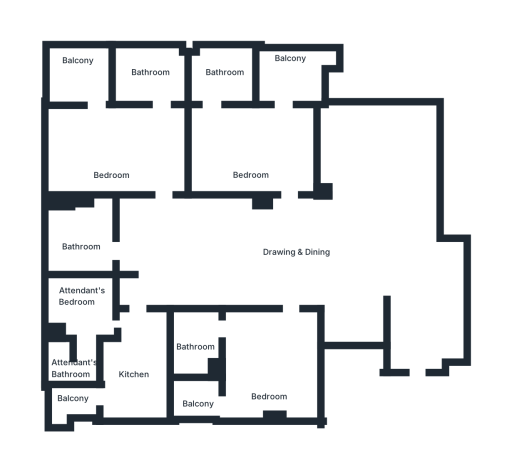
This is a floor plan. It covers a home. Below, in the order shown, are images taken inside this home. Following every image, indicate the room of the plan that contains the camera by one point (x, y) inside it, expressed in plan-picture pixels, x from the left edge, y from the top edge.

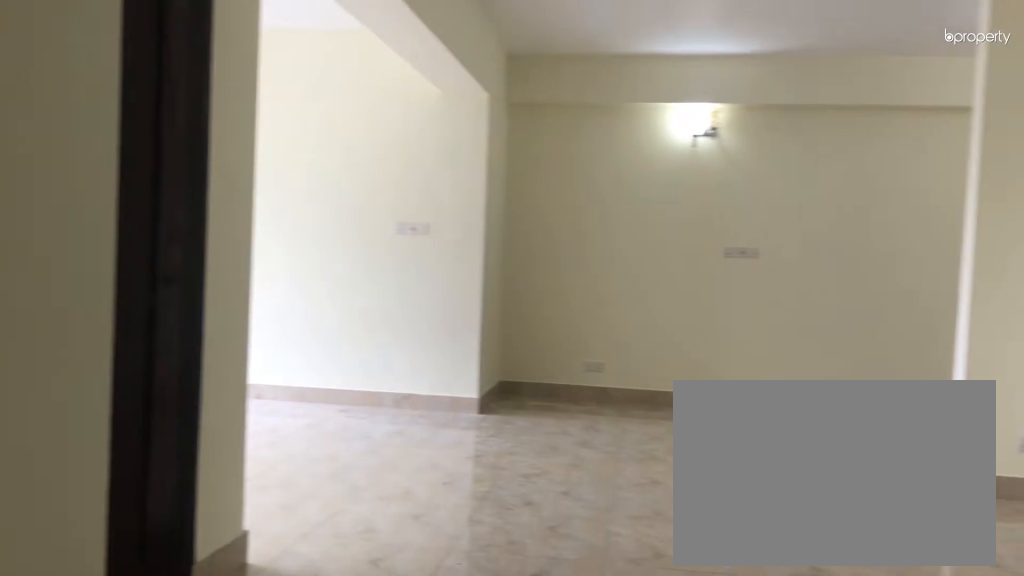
(323, 260)
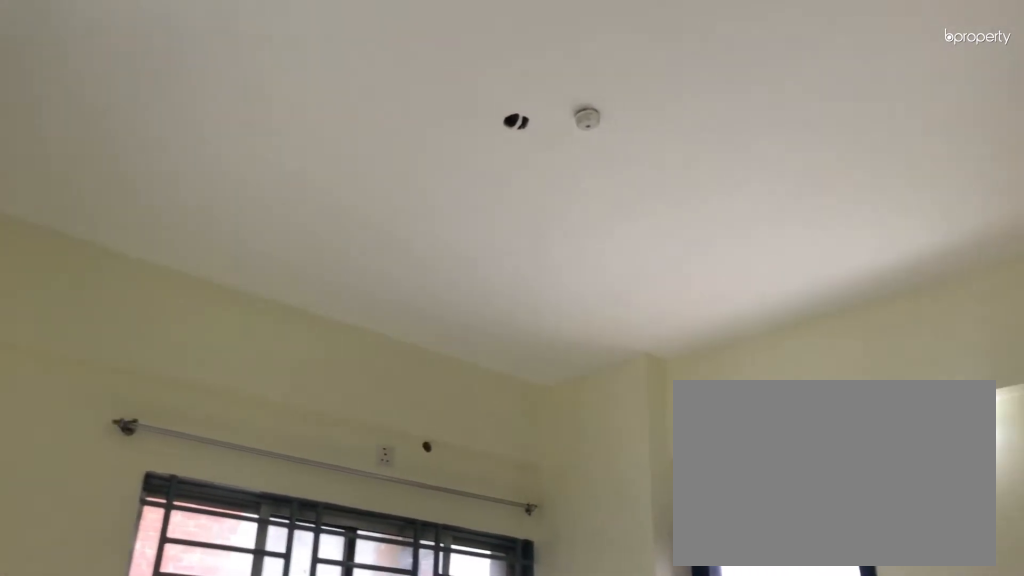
(117, 161)
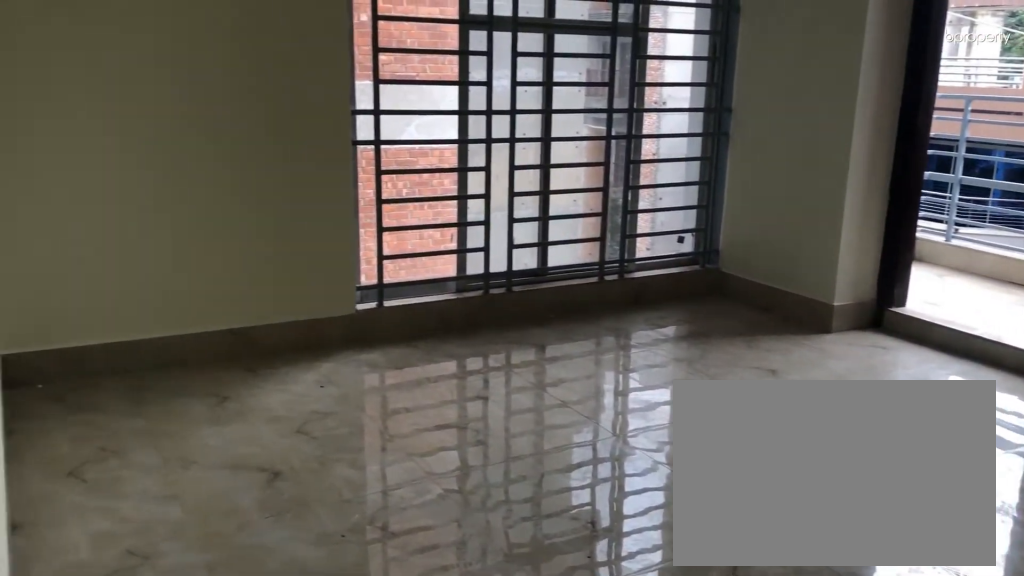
(117, 161)
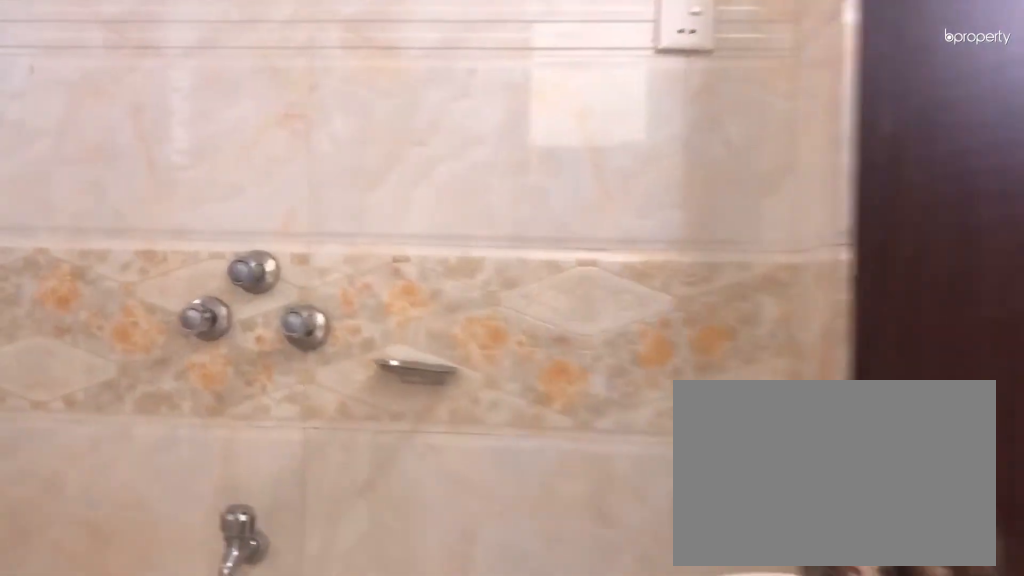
(147, 78)
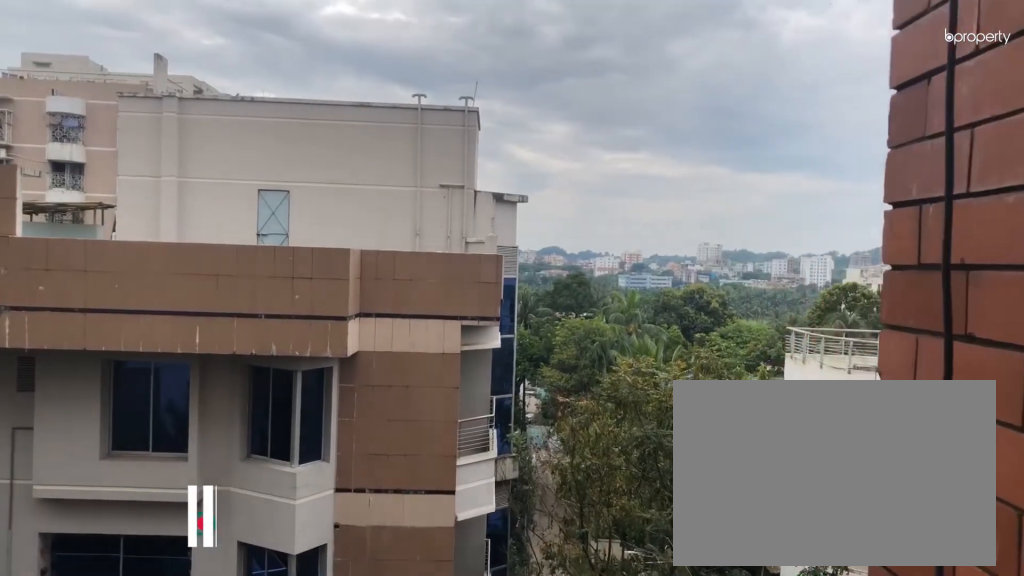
(78, 73)
